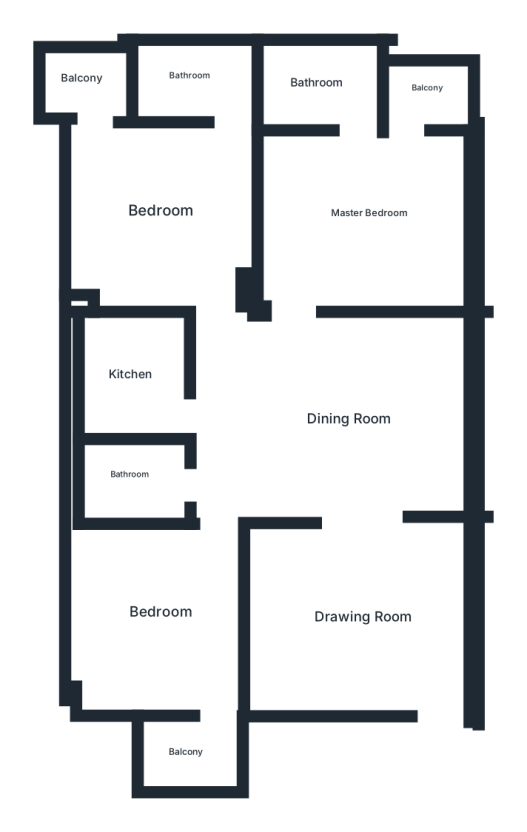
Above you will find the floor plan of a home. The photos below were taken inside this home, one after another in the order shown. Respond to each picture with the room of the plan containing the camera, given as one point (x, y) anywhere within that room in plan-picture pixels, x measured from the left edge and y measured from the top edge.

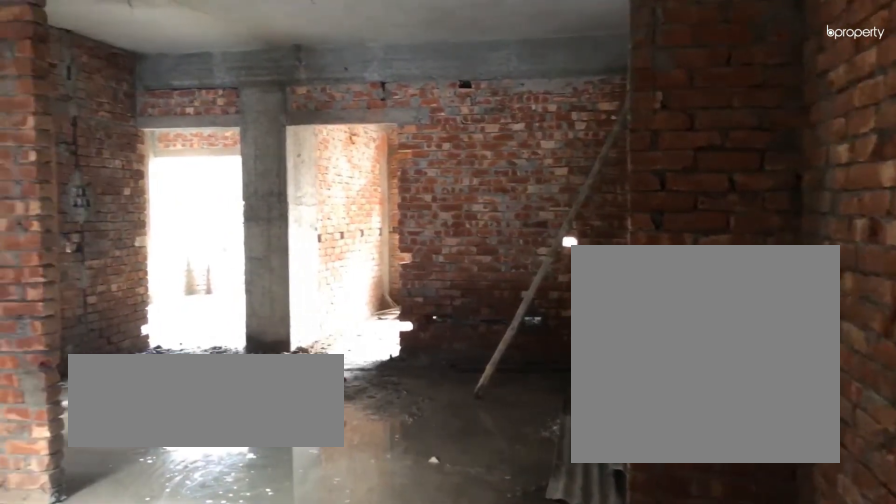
(365, 622)
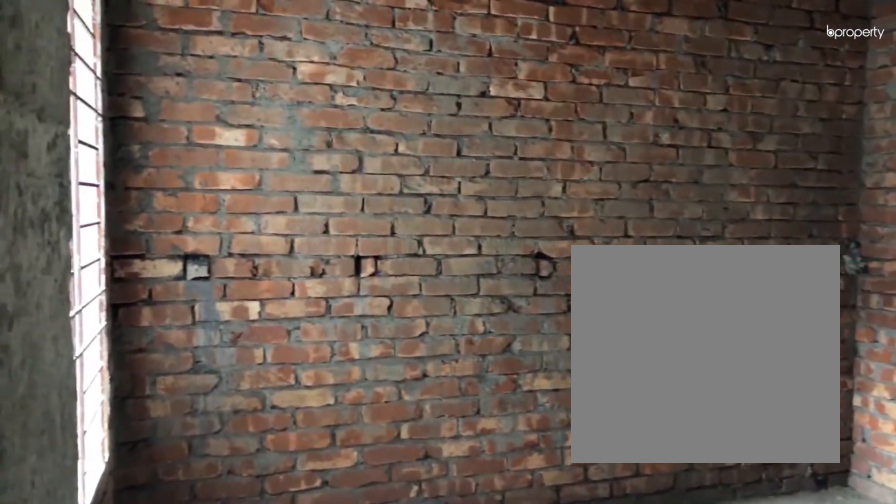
(365, 622)
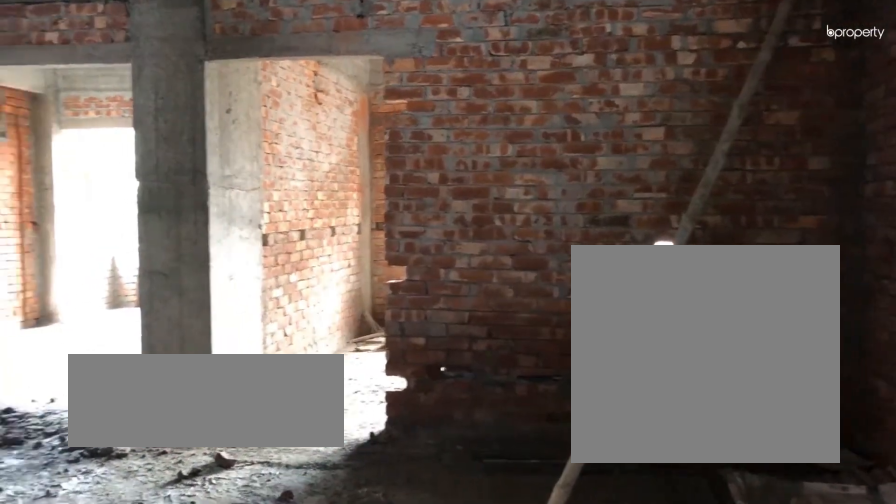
(349, 419)
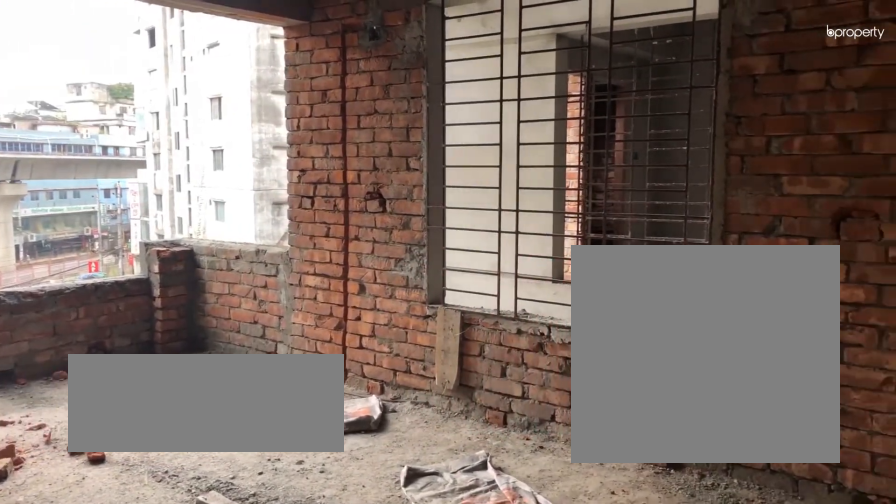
(370, 213)
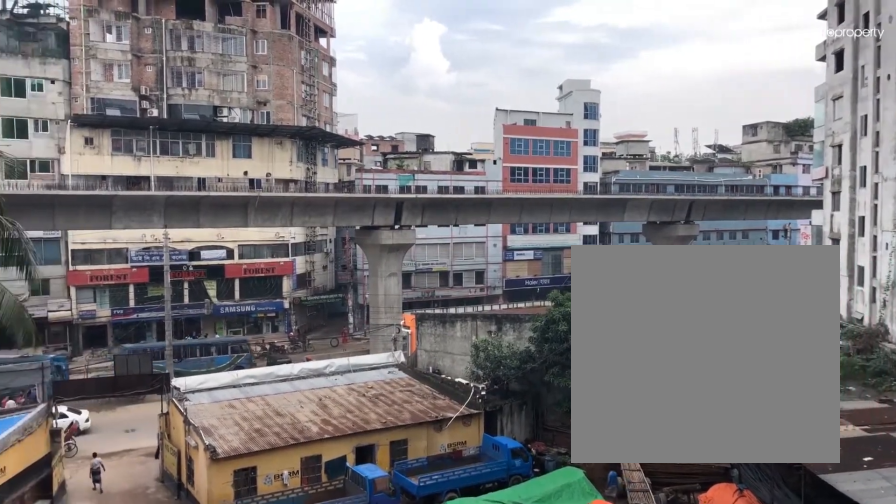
(424, 91)
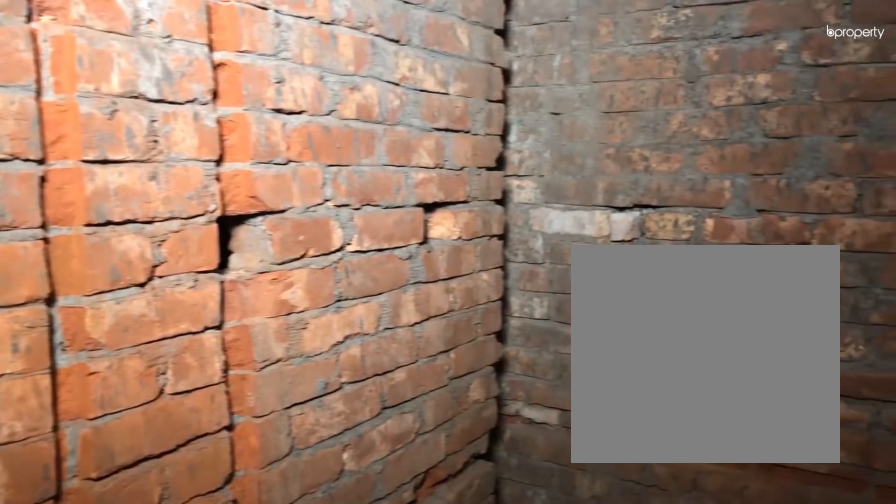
(320, 76)
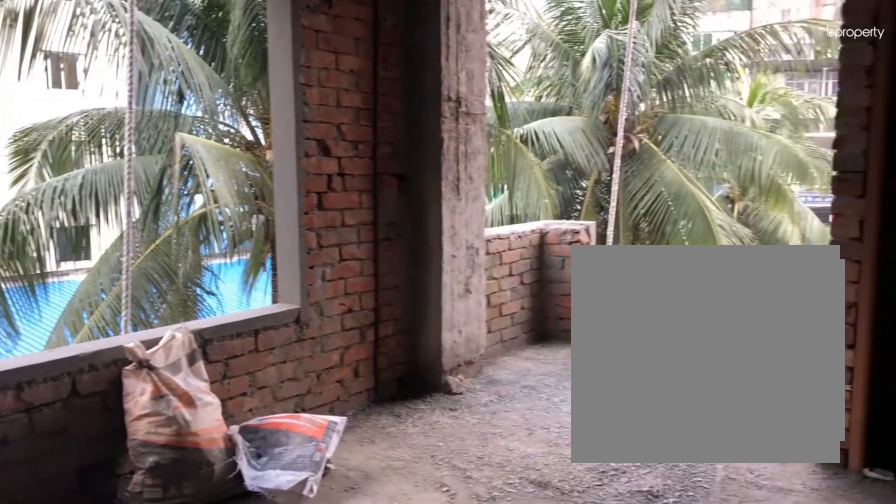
(175, 218)
